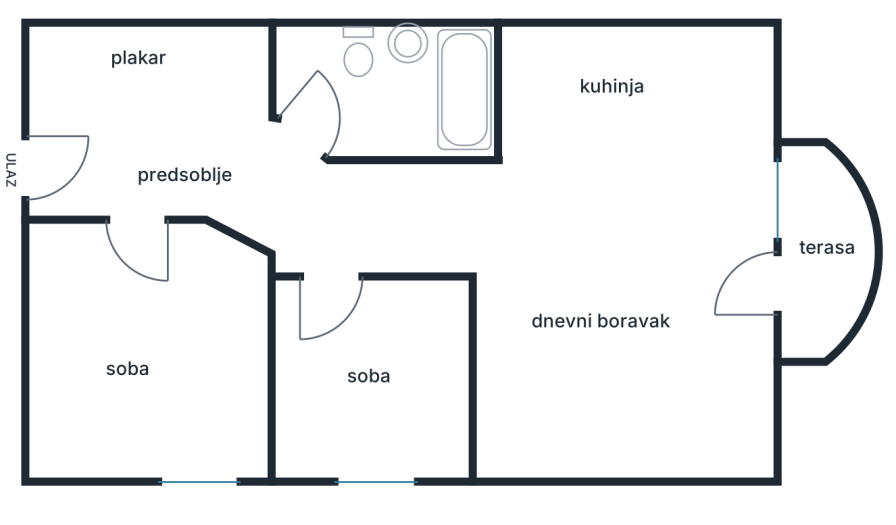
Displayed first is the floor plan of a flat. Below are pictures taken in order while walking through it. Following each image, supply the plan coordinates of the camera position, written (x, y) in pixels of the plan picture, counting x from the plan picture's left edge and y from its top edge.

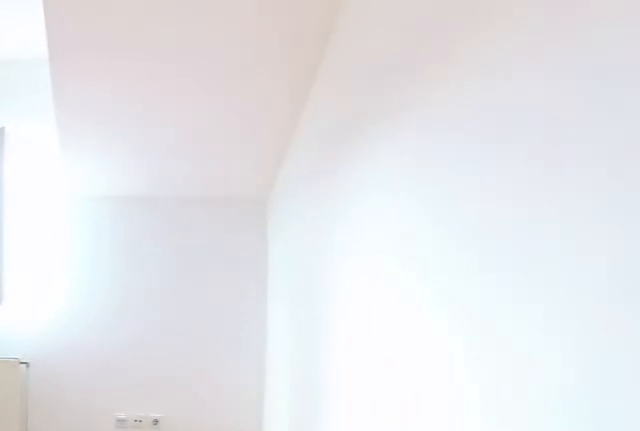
(136, 172)
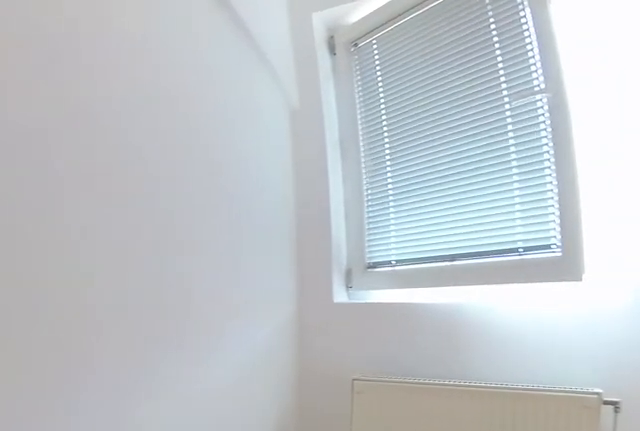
(200, 313)
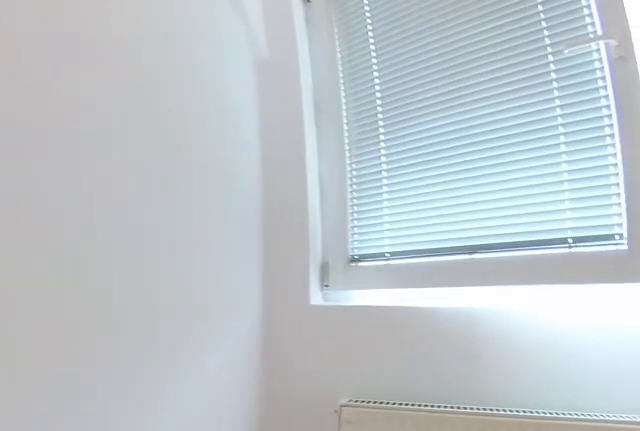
(227, 346)
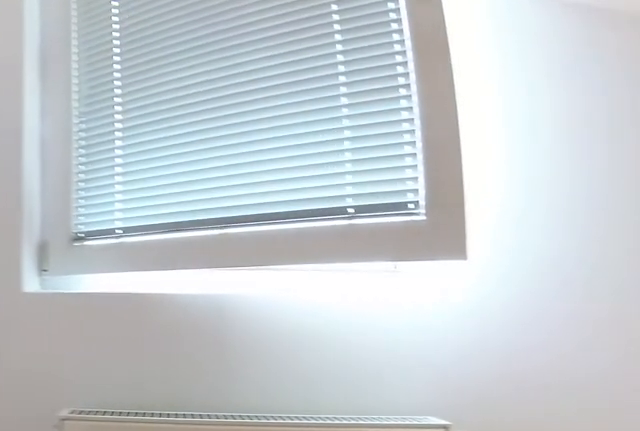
(232, 378)
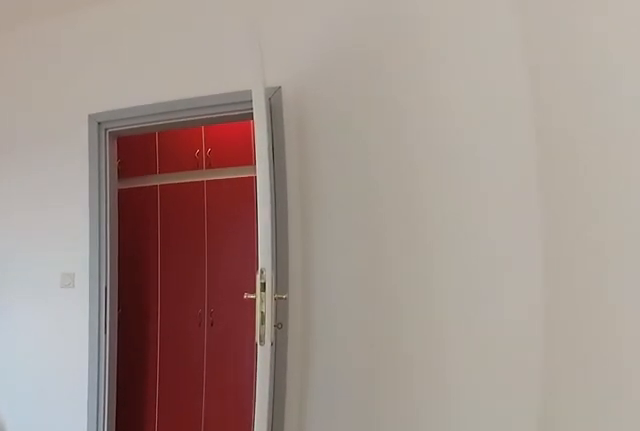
(183, 426)
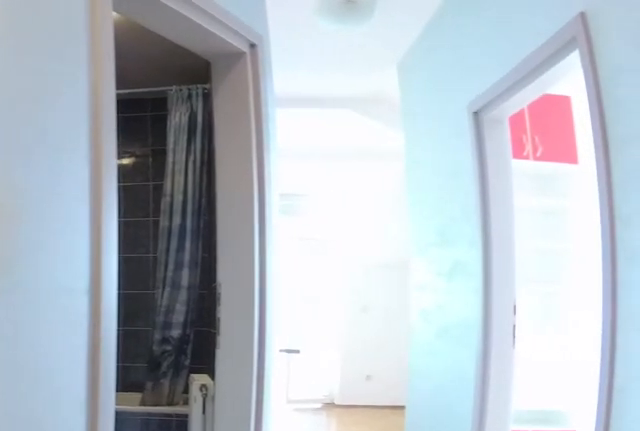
(150, 164)
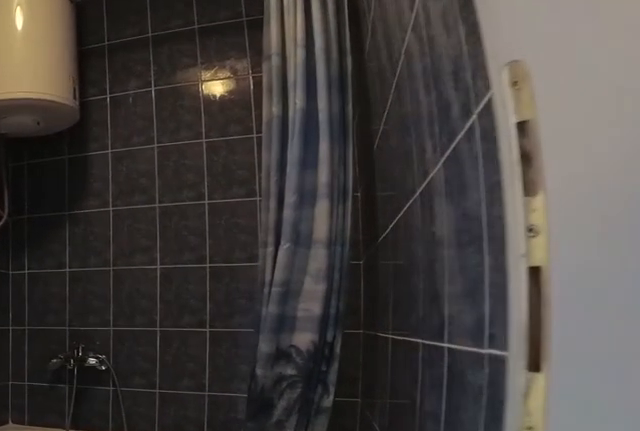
(280, 152)
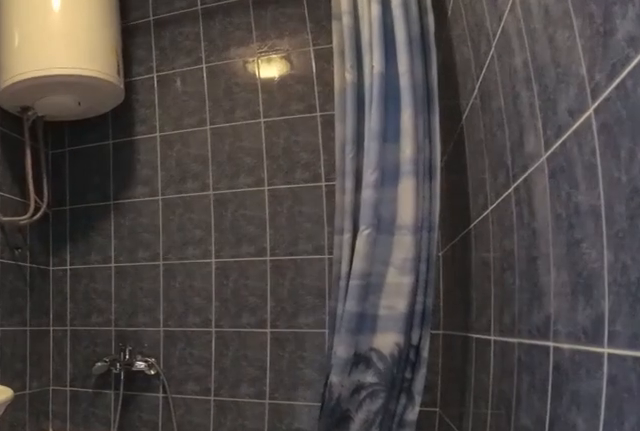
(293, 144)
